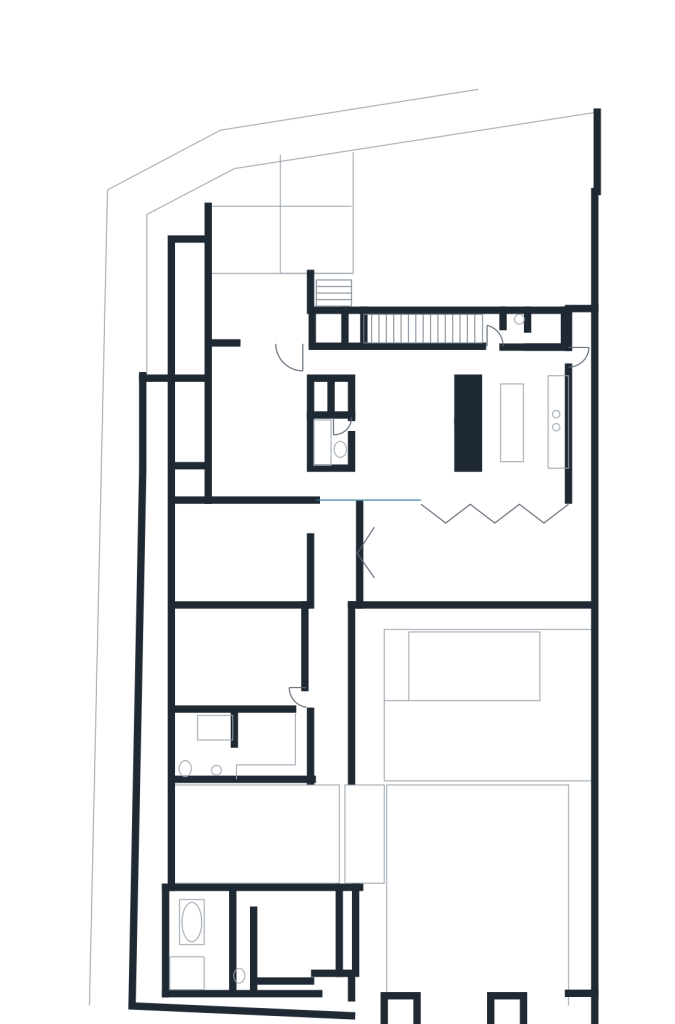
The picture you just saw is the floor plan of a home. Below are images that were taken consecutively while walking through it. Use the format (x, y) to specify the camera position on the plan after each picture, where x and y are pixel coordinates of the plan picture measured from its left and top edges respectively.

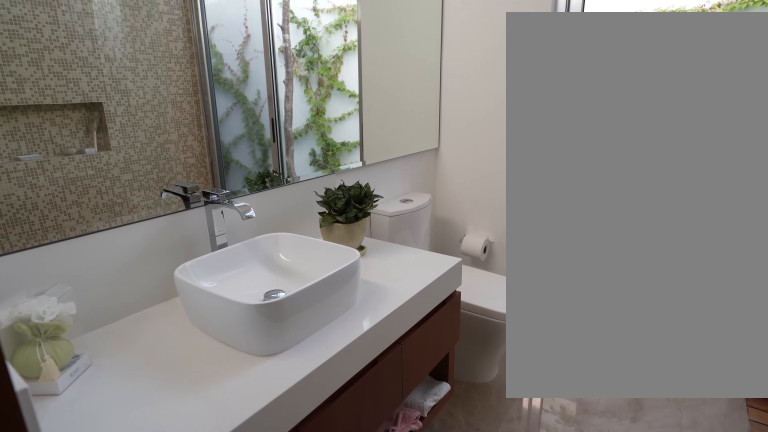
(221, 749)
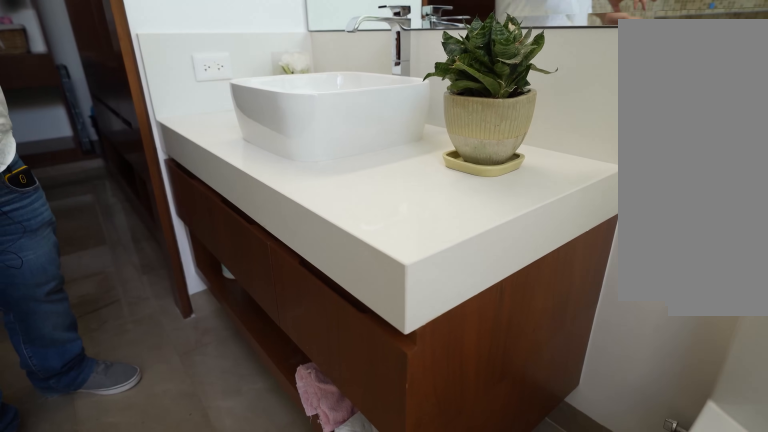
(200, 754)
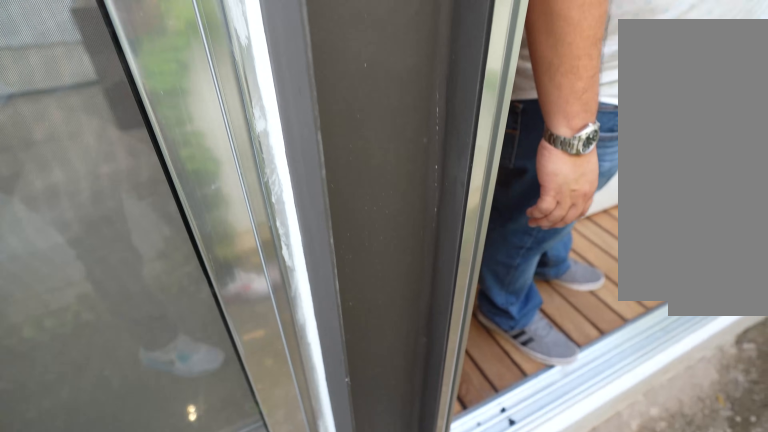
(154, 883)
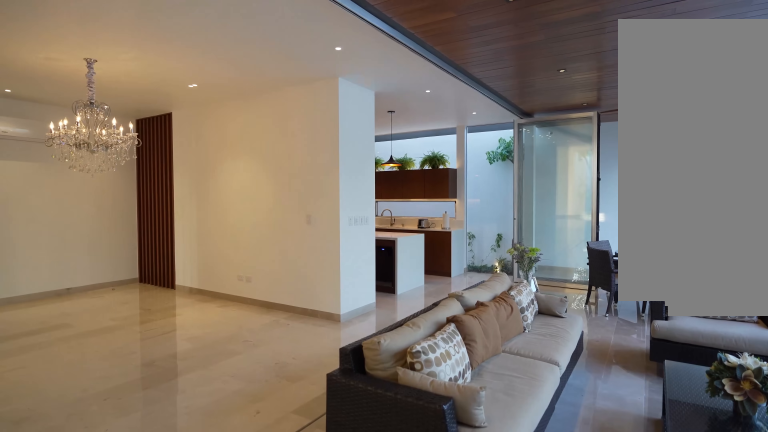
(330, 528)
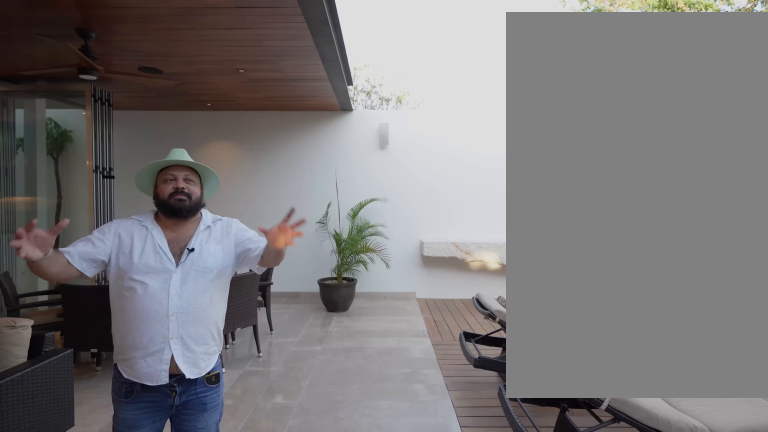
(473, 599)
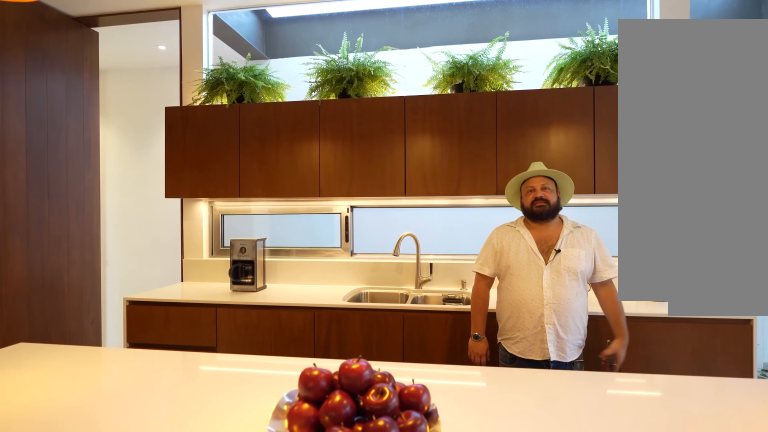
(488, 416)
